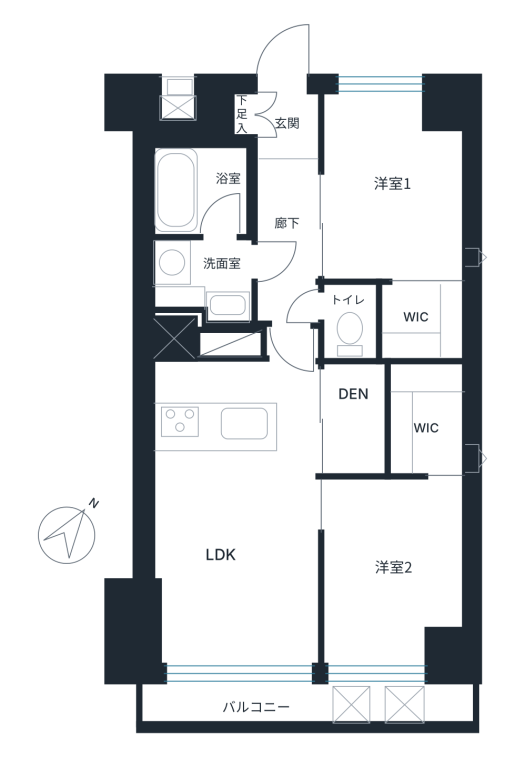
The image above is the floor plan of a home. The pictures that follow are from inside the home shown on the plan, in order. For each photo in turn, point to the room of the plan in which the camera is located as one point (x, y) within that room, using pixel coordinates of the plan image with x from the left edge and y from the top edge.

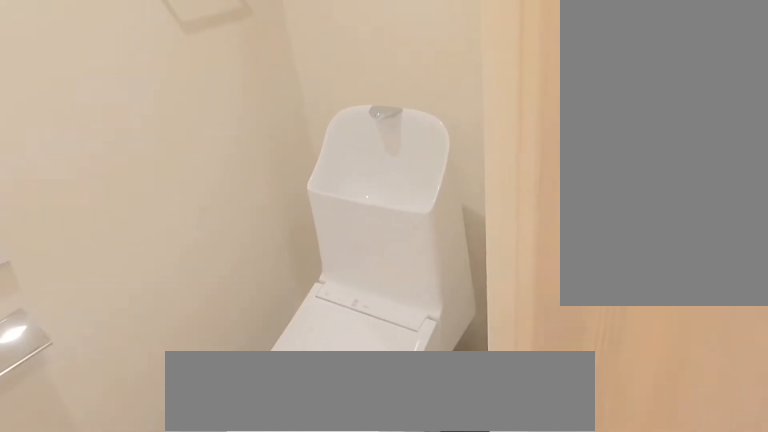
(354, 323)
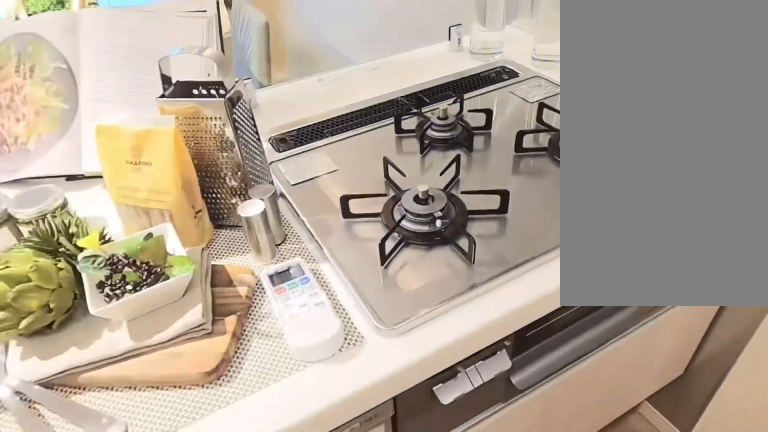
(217, 389)
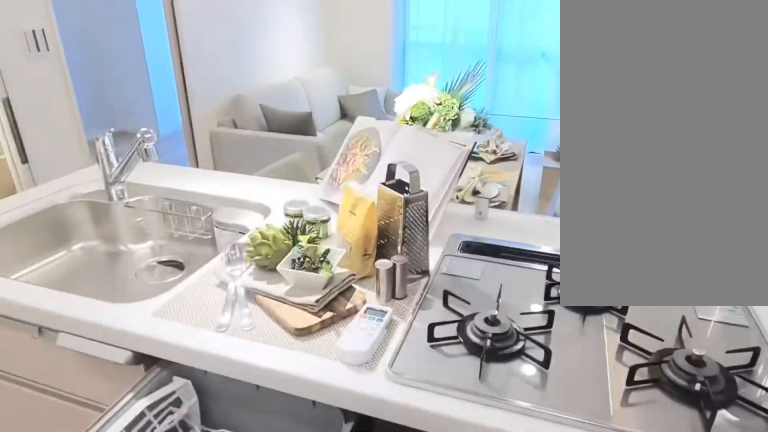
(217, 389)
